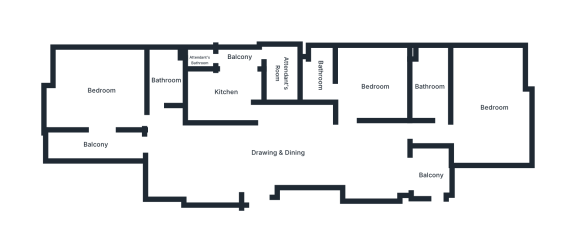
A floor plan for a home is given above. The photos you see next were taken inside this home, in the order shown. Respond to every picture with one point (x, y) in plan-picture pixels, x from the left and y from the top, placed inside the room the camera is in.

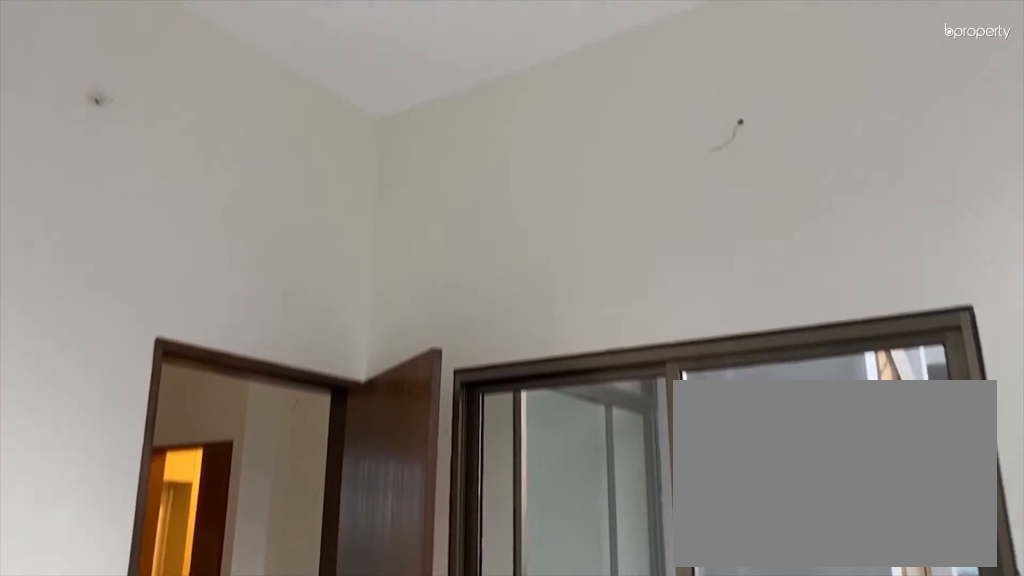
(101, 90)
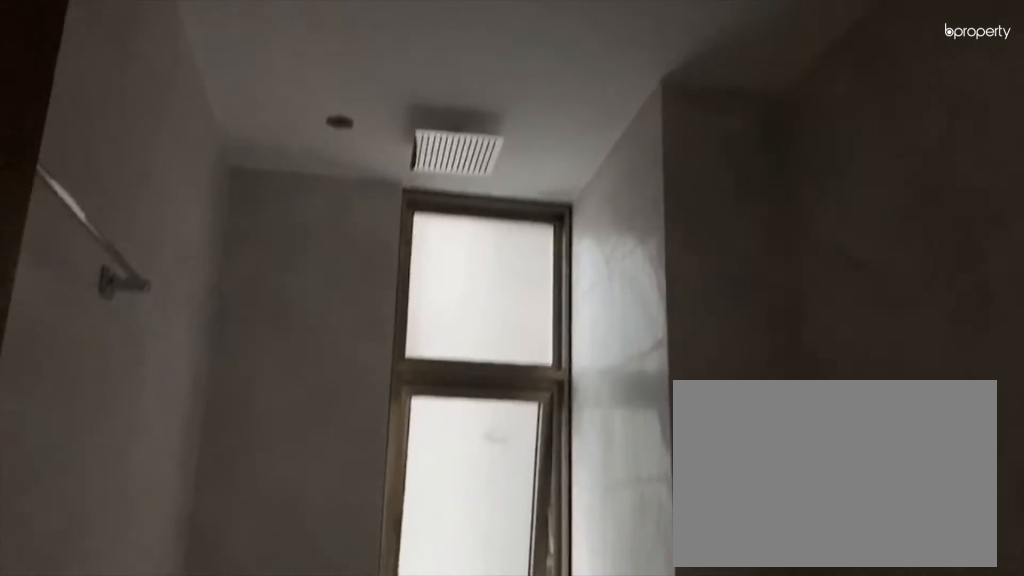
(165, 84)
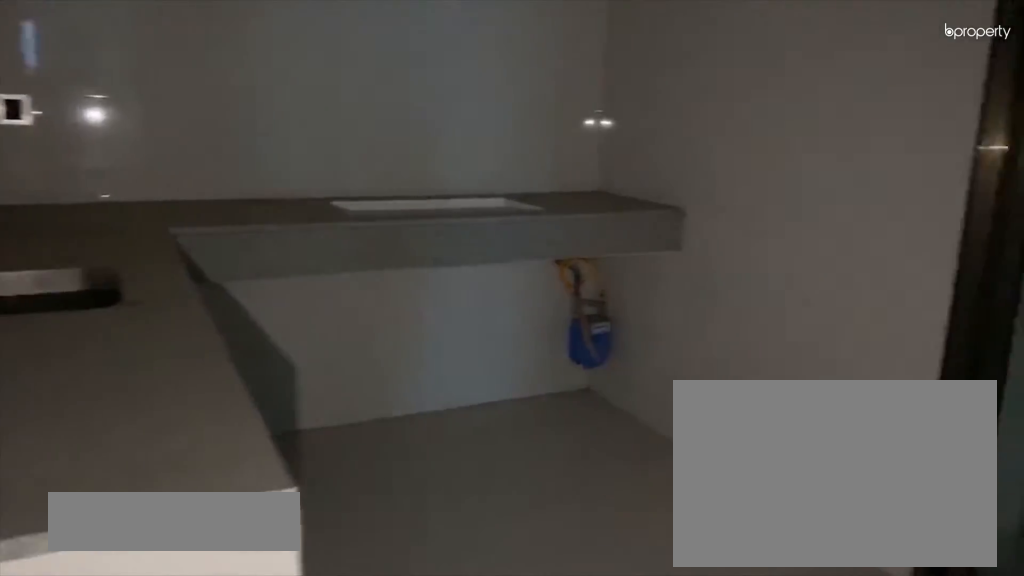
(226, 93)
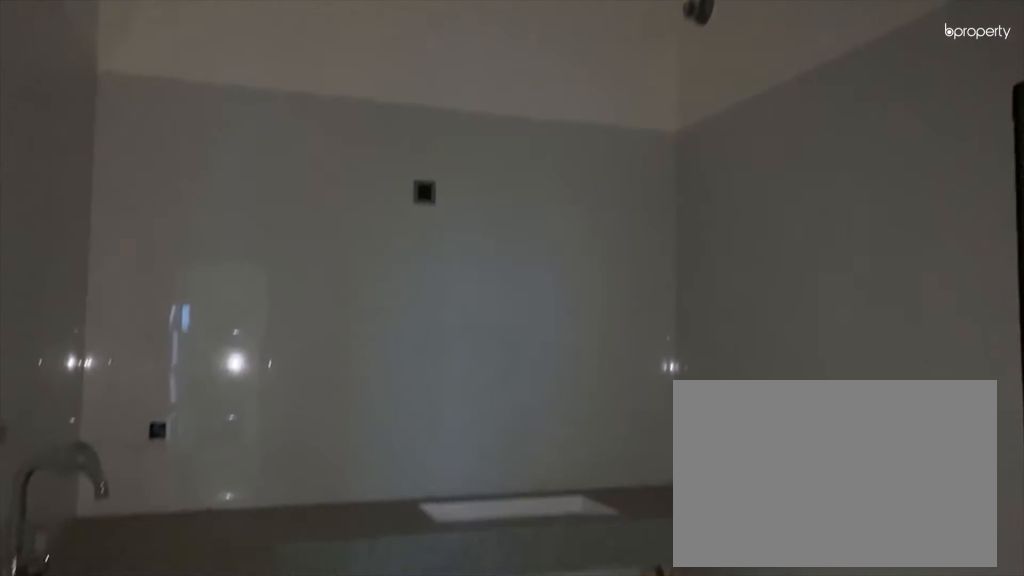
(226, 93)
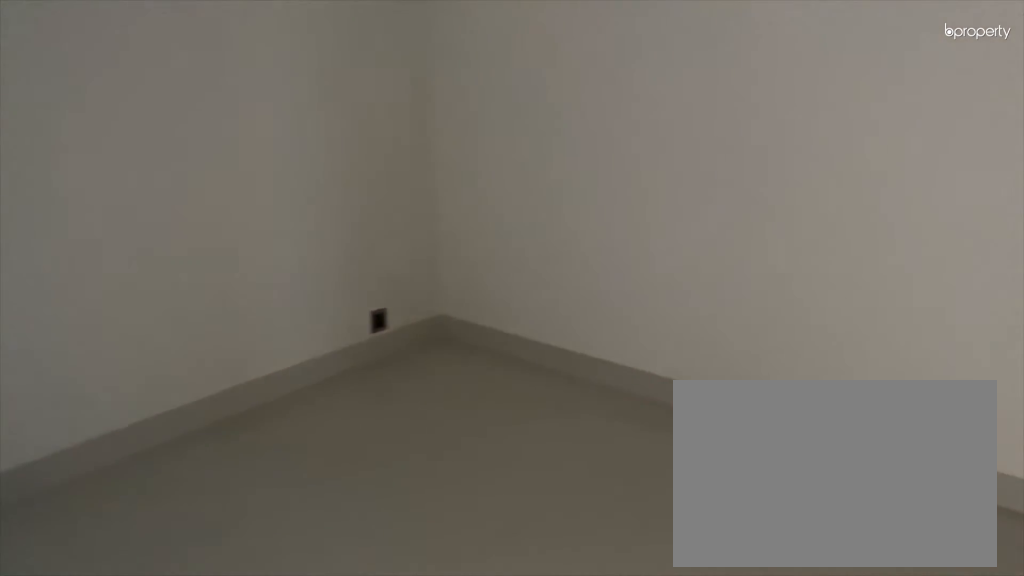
(369, 87)
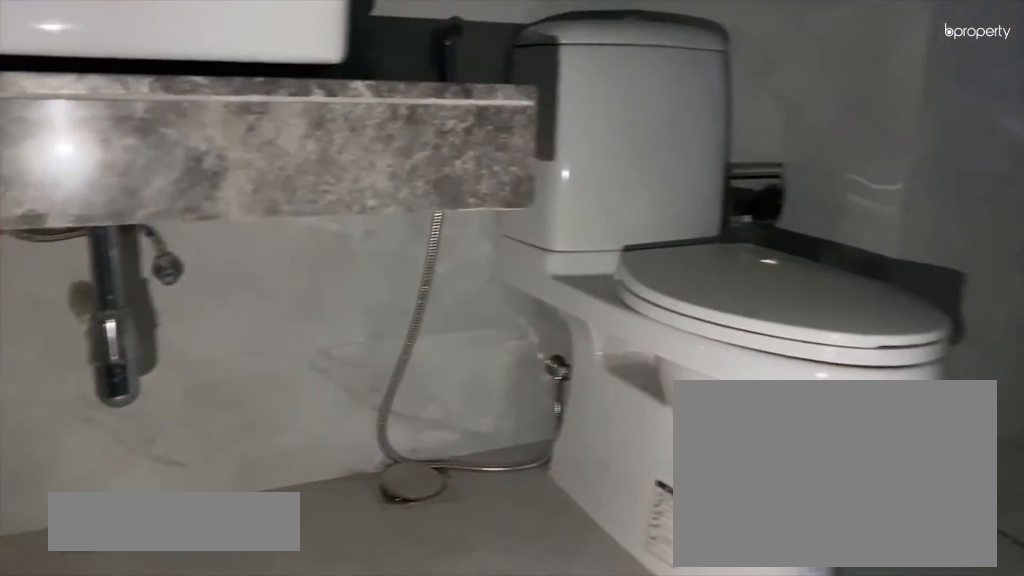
(321, 77)
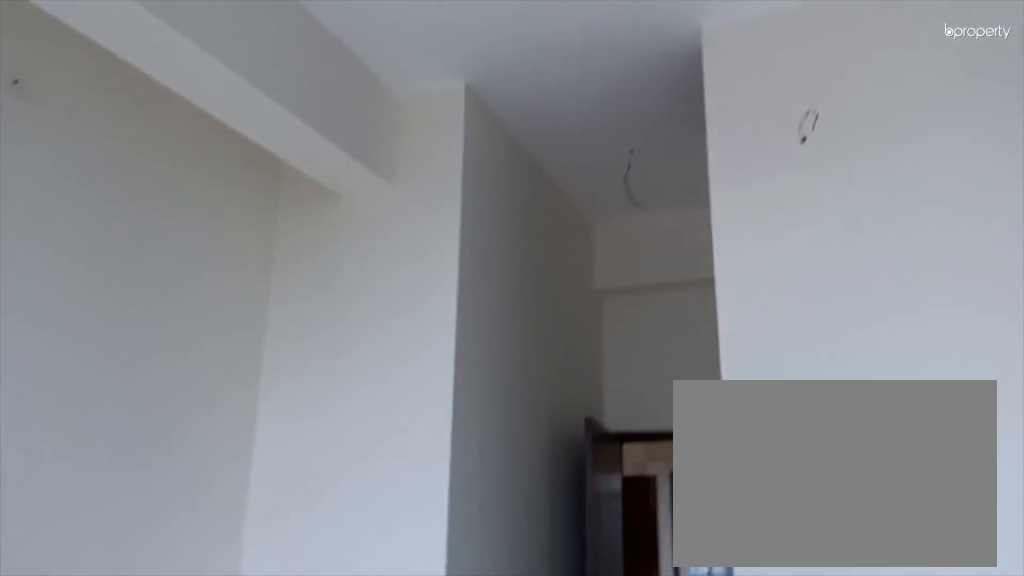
(494, 135)
